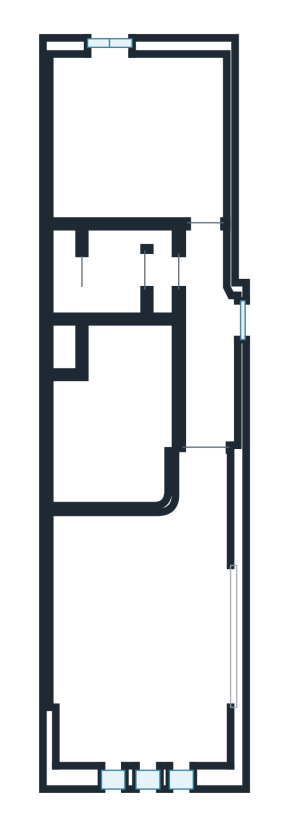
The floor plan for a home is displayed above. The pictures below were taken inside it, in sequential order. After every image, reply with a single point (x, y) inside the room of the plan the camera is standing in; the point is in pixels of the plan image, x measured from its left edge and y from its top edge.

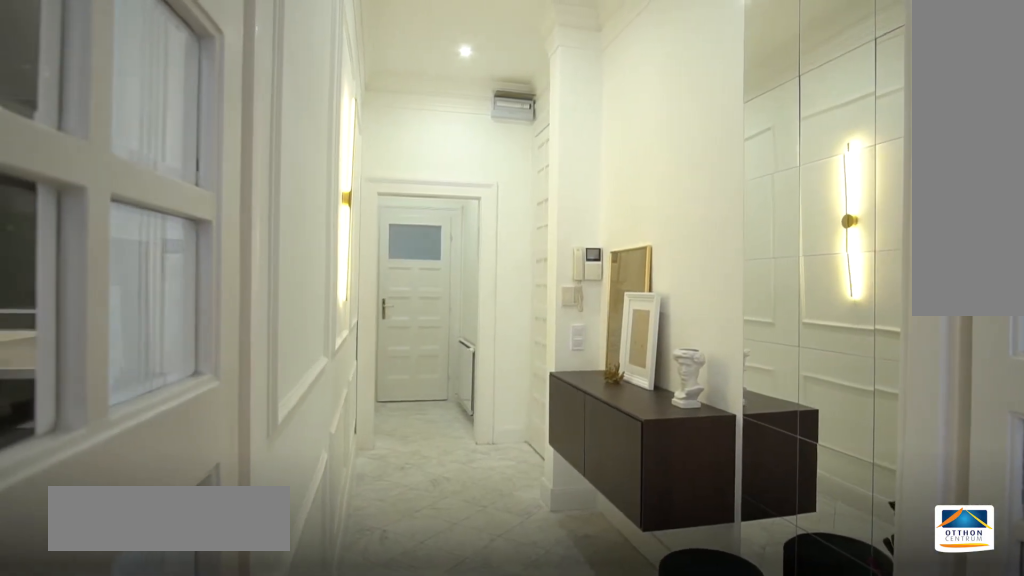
(211, 349)
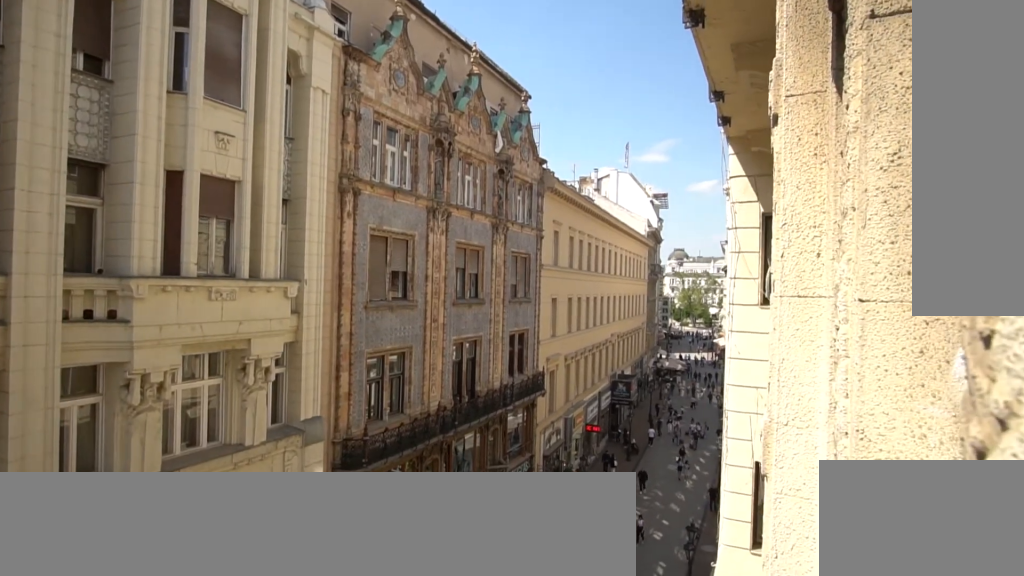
(138, 634)
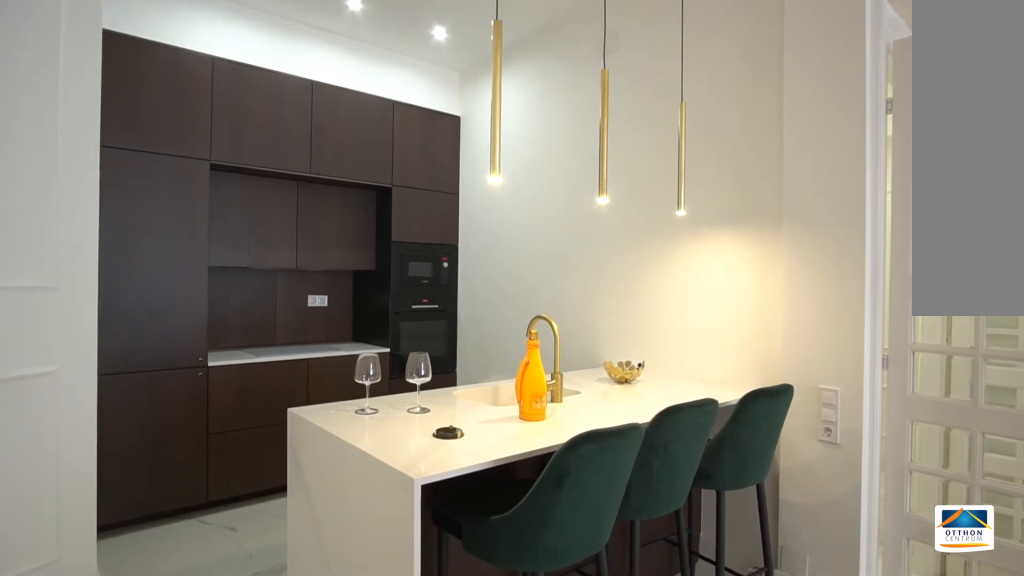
(120, 420)
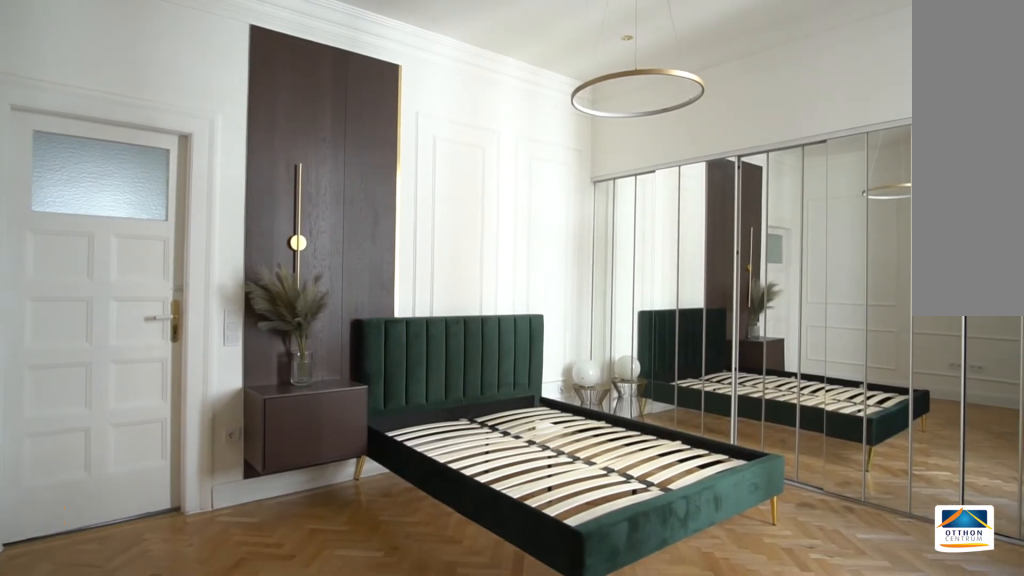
(146, 147)
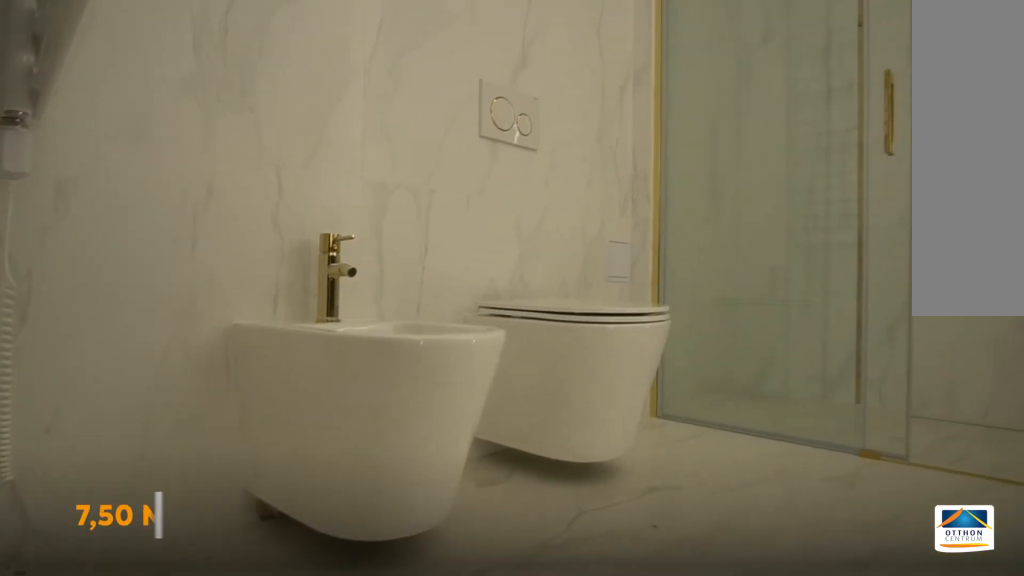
(114, 269)
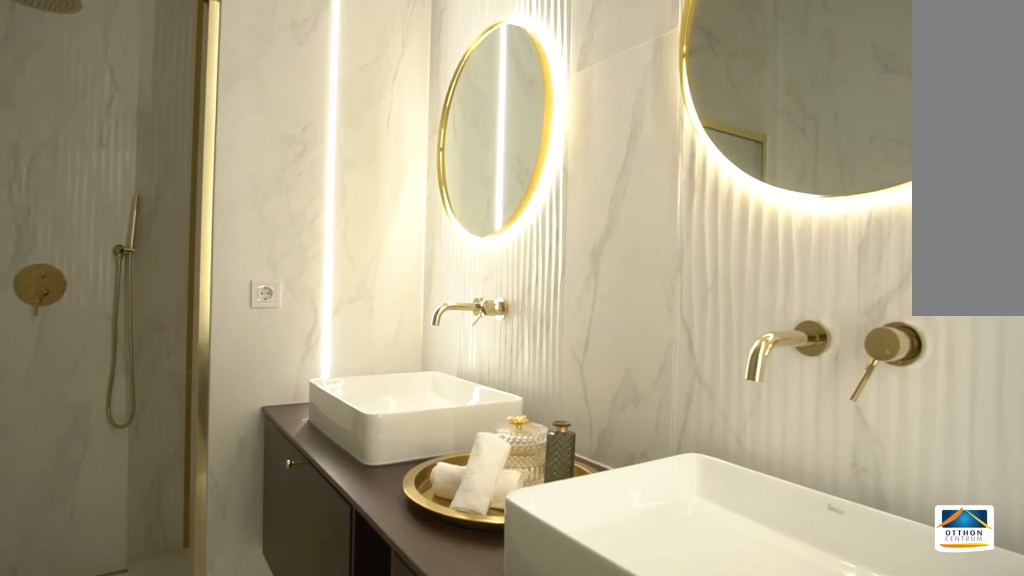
(114, 269)
